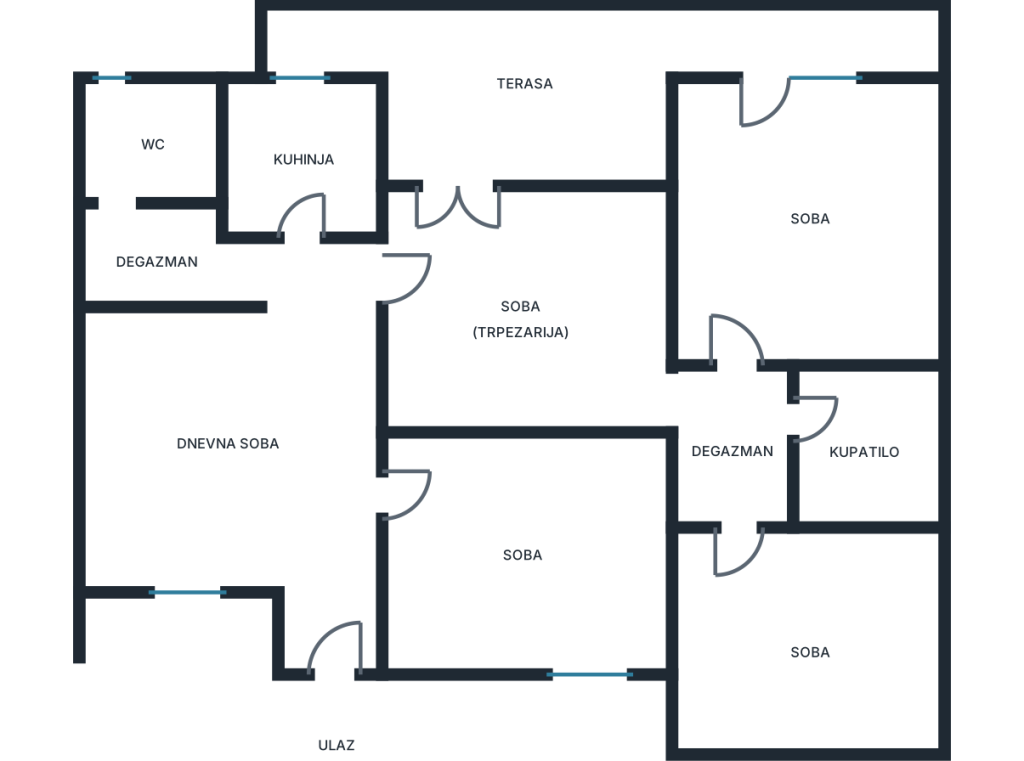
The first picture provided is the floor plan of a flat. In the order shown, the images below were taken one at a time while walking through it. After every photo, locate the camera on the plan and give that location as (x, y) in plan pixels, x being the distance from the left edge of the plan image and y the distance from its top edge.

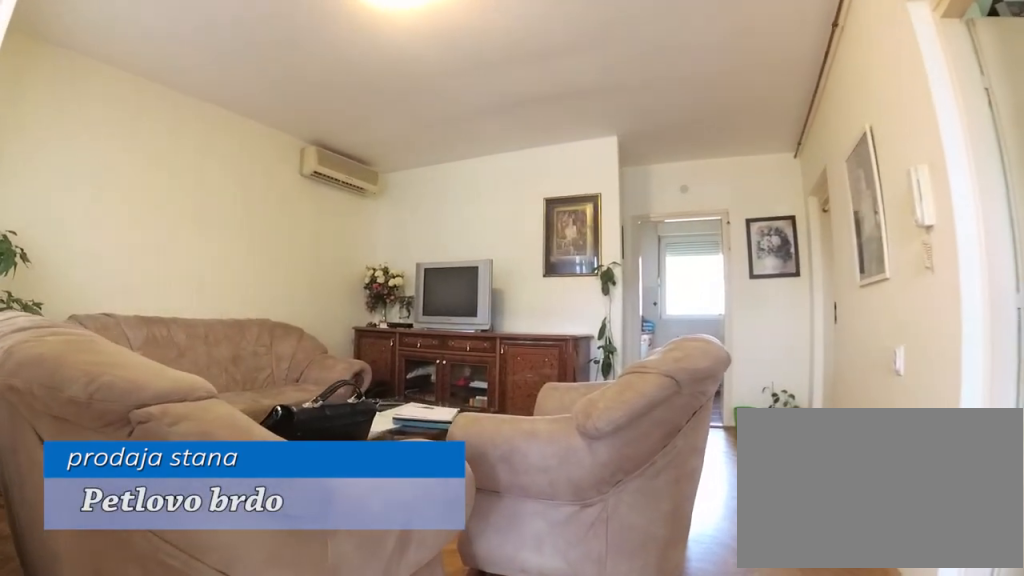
(326, 597)
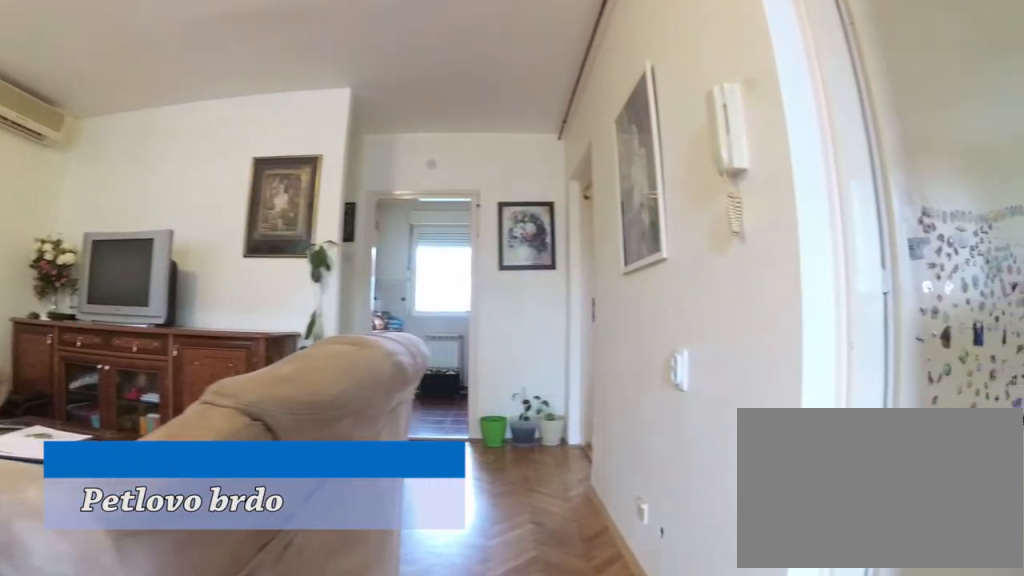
(323, 554)
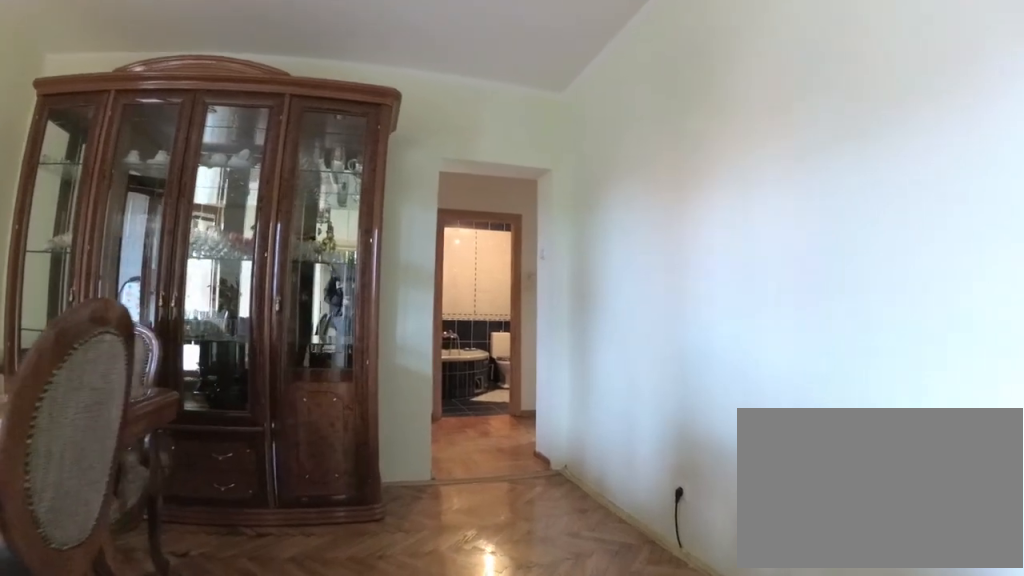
(429, 341)
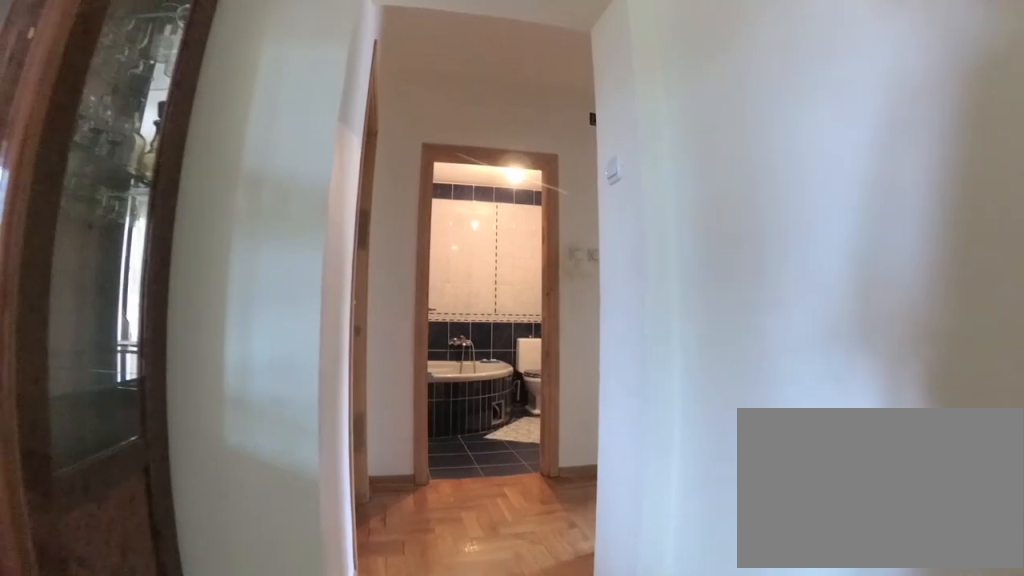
(538, 363)
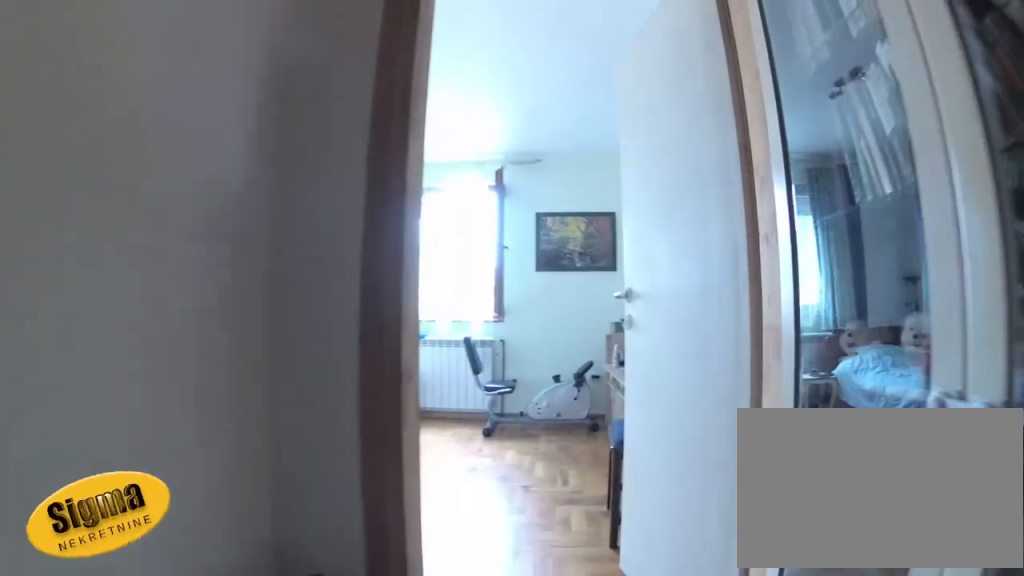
(737, 441)
